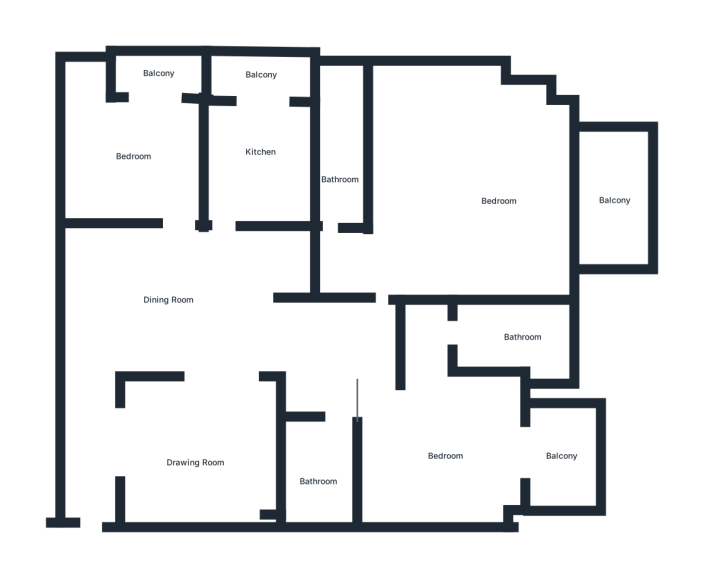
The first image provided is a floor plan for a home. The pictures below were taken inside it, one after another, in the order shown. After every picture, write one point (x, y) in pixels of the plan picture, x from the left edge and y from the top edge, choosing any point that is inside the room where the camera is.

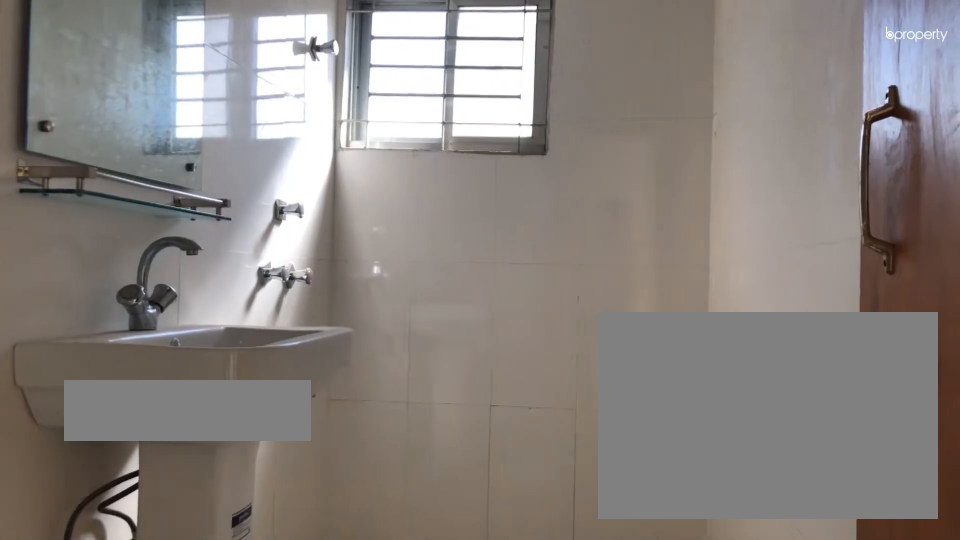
(521, 342)
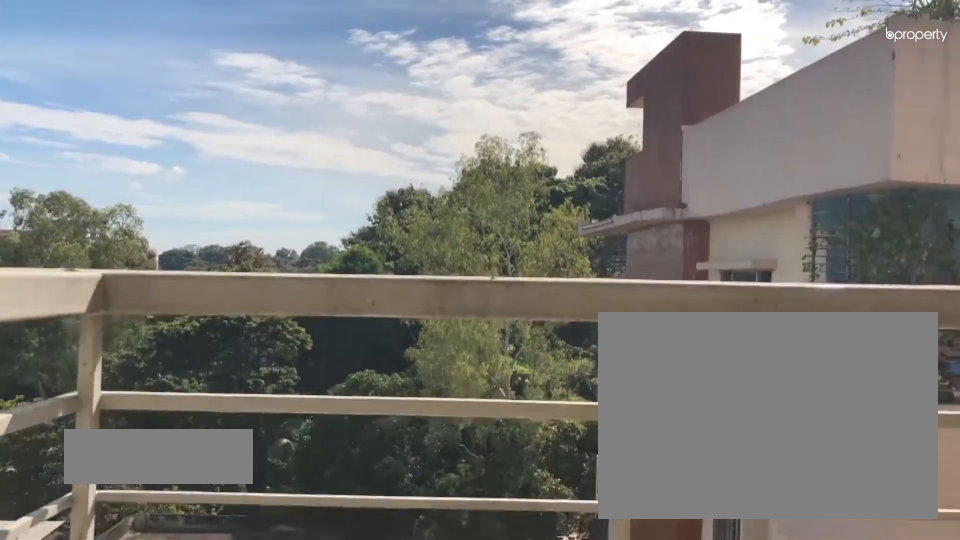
(567, 454)
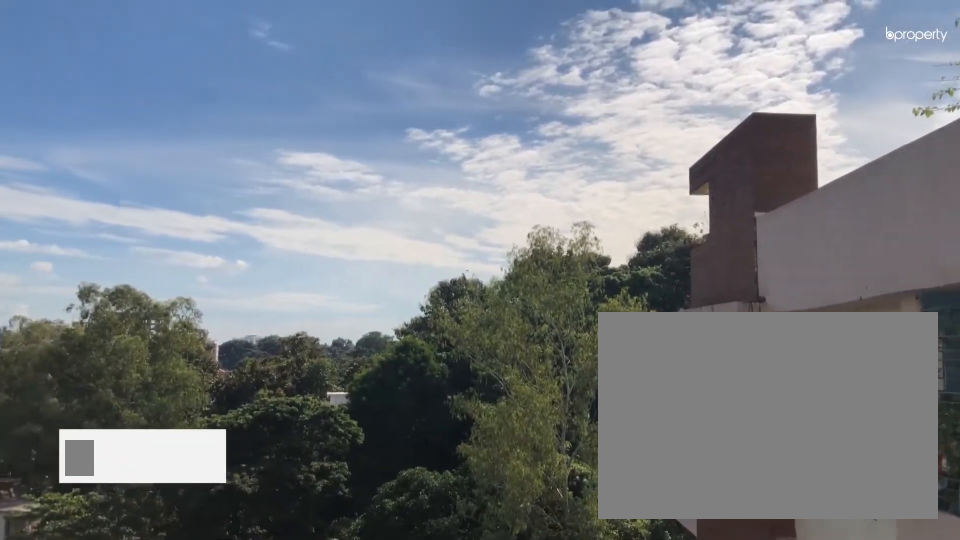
(567, 454)
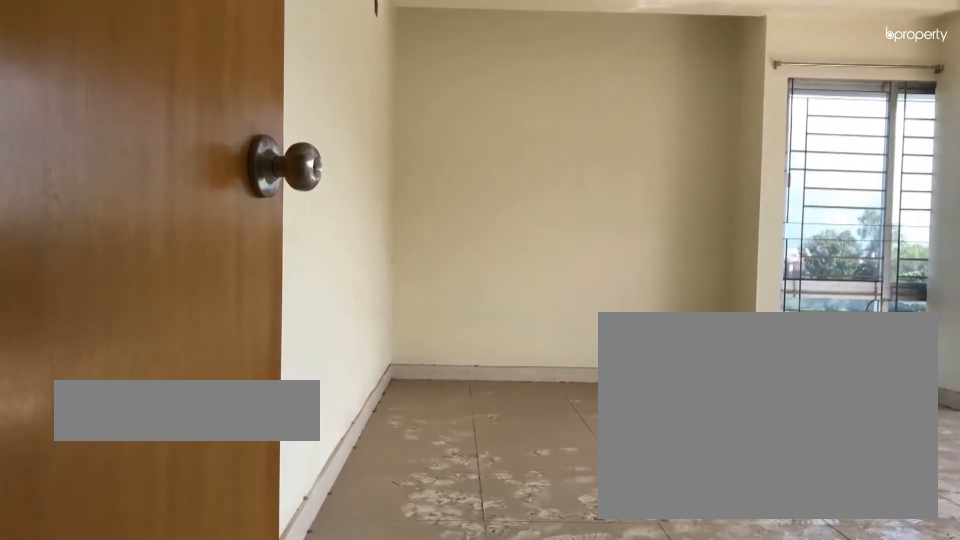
(387, 264)
